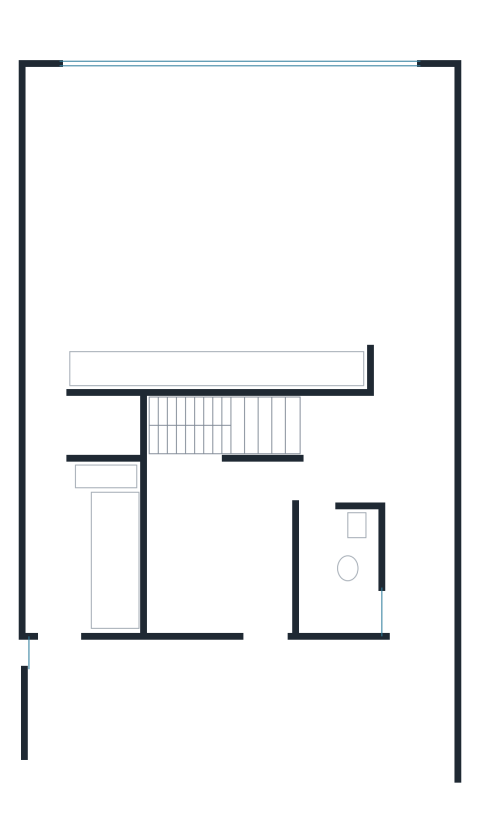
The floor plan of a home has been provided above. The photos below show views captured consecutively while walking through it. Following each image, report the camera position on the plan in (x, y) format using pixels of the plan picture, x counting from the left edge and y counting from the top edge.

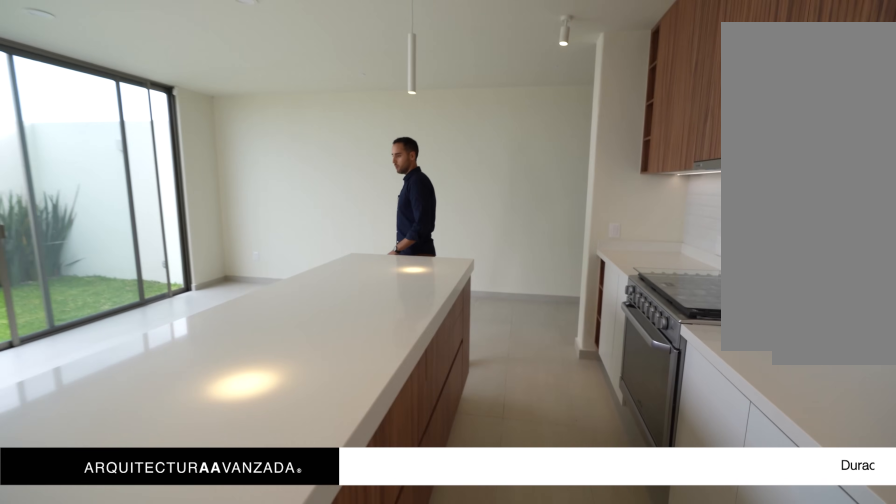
(146, 317)
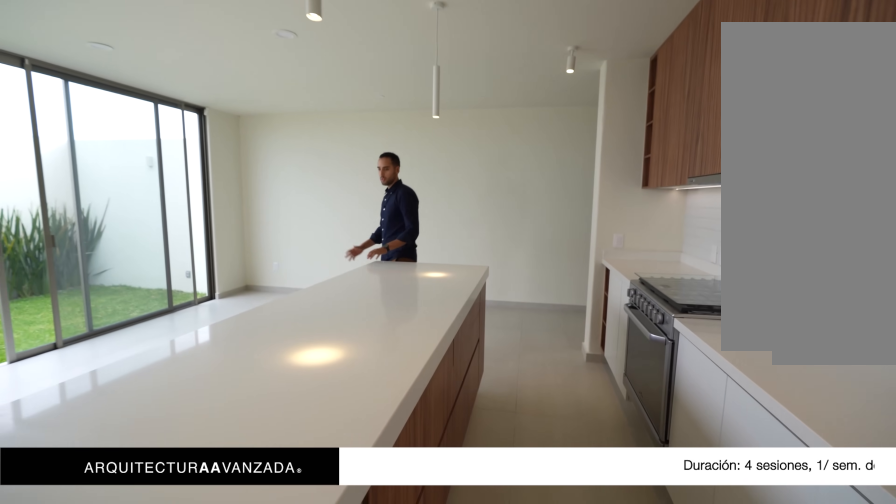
(145, 317)
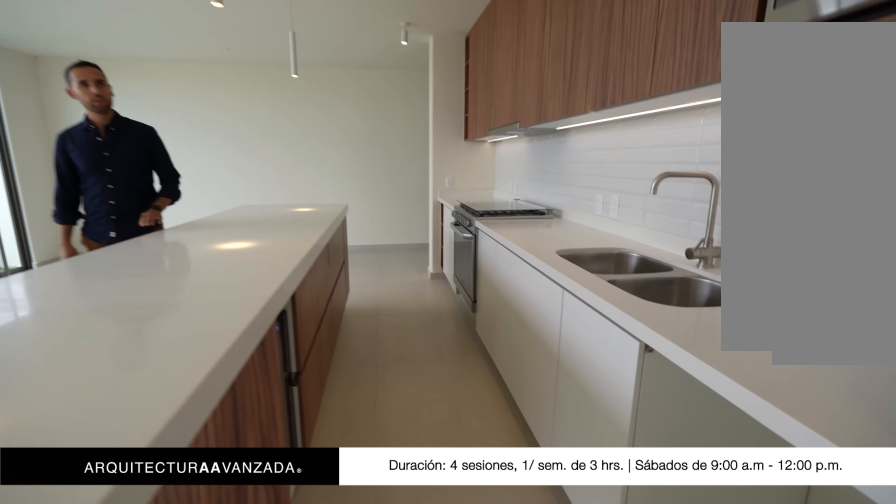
(146, 318)
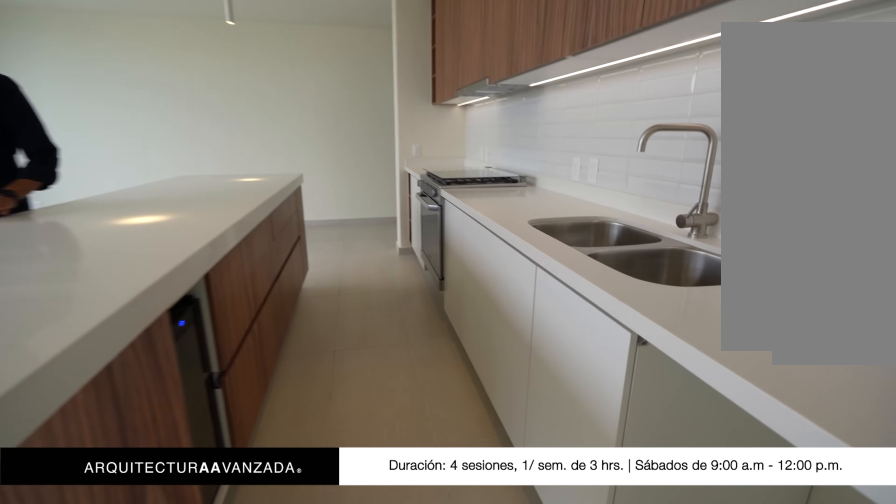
(146, 318)
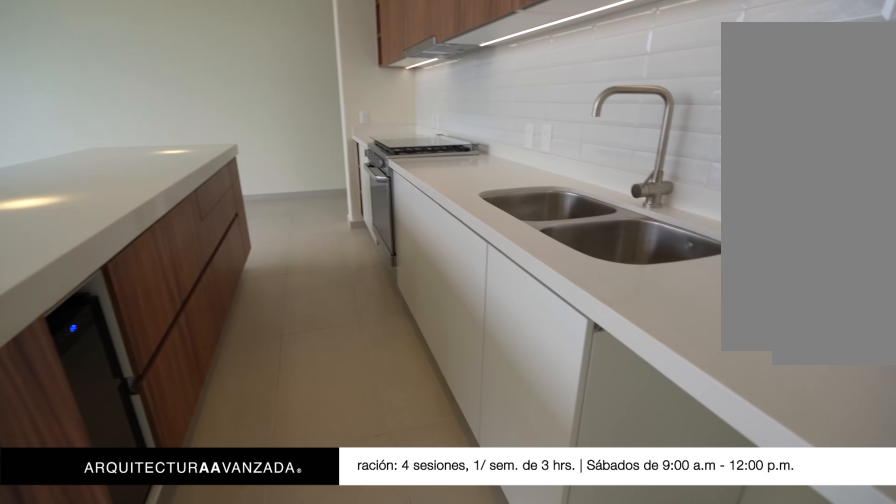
(153, 319)
